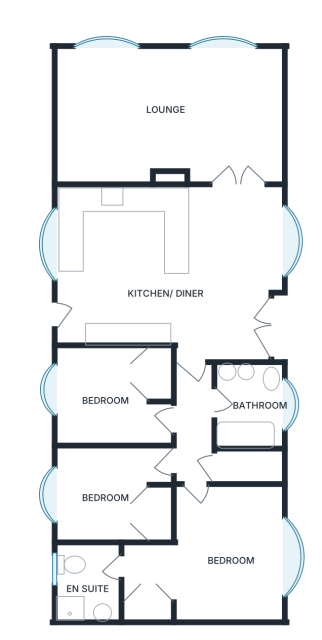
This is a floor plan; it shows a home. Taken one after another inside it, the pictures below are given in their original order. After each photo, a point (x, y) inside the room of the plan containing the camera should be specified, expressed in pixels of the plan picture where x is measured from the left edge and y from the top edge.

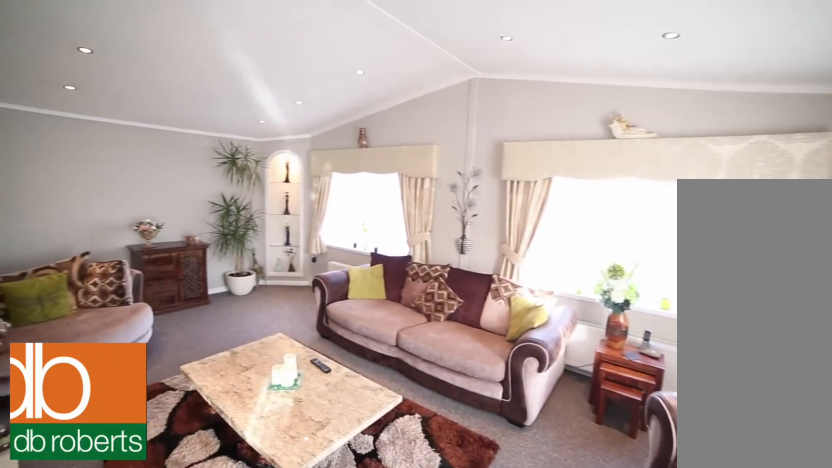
(170, 112)
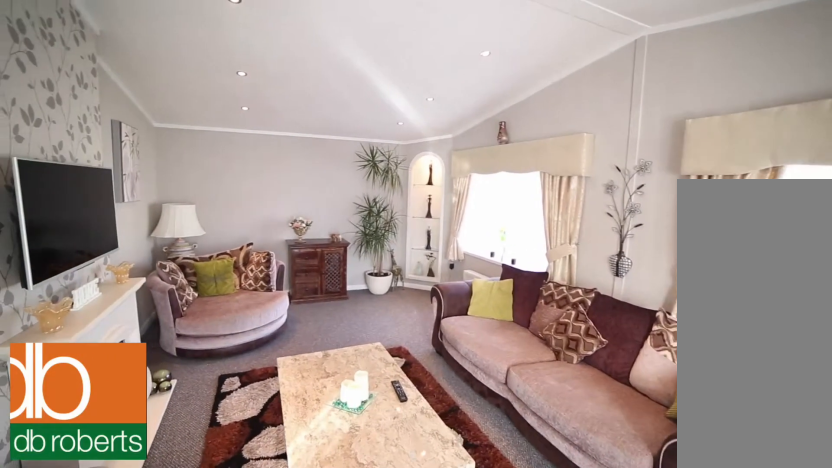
(170, 112)
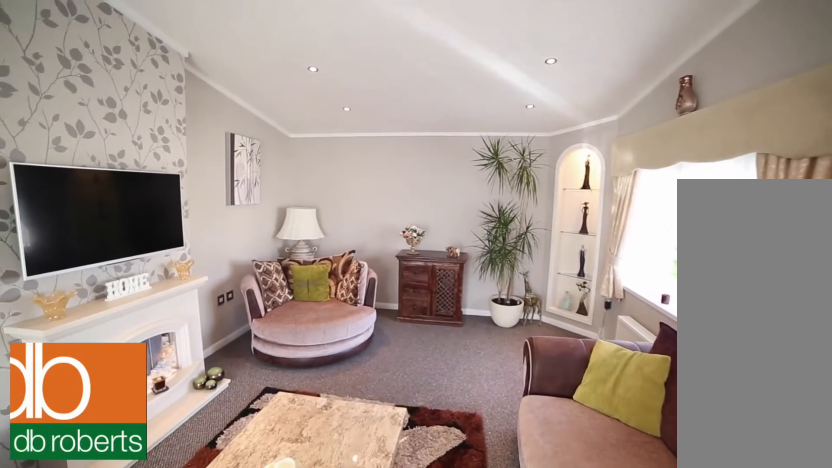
(170, 112)
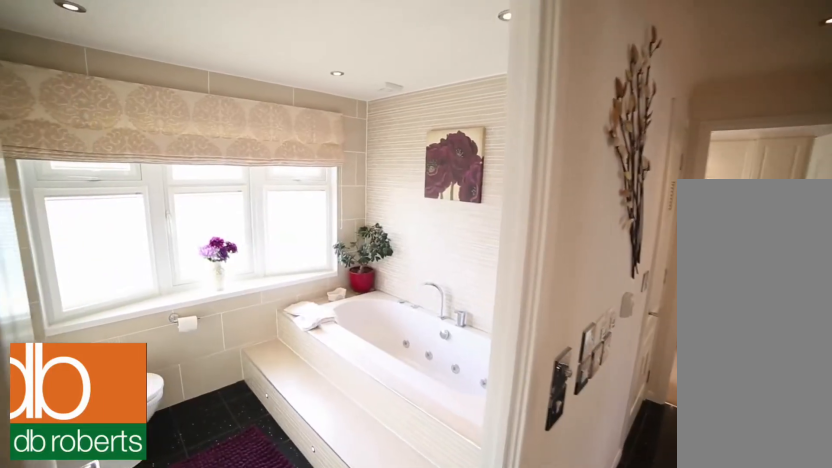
(254, 405)
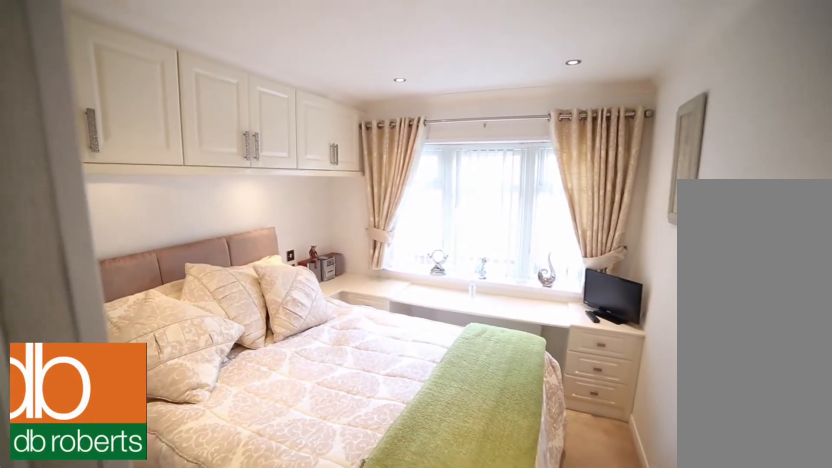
(110, 494)
